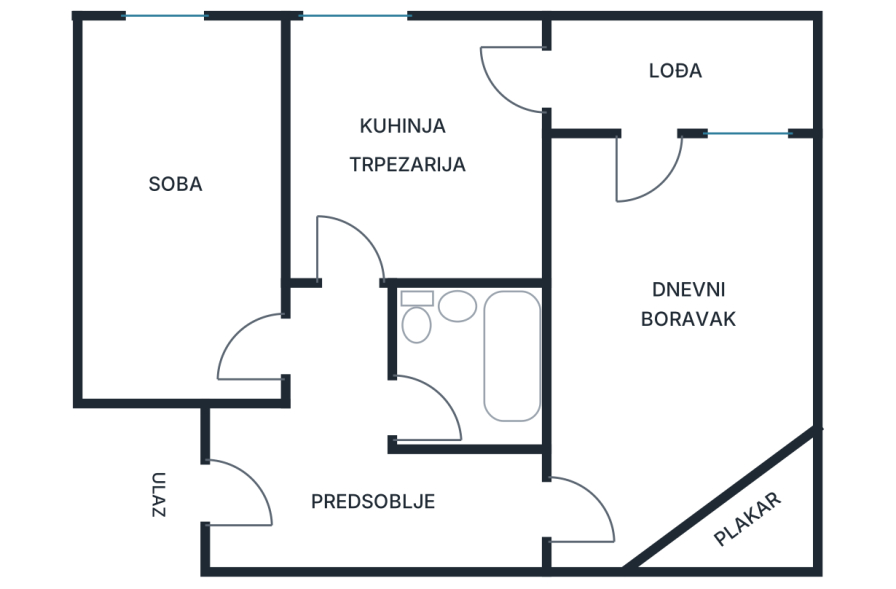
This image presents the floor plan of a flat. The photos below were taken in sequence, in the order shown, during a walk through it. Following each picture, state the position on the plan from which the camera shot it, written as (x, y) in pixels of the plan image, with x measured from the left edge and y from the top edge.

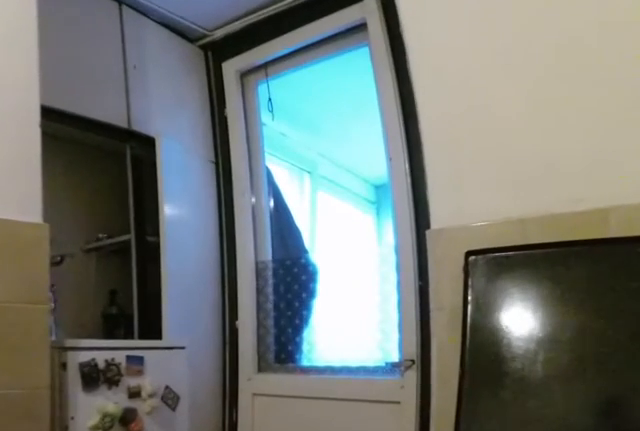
(390, 188)
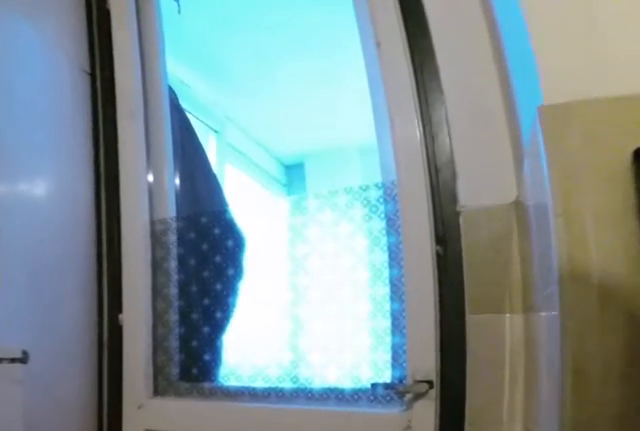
(440, 151)
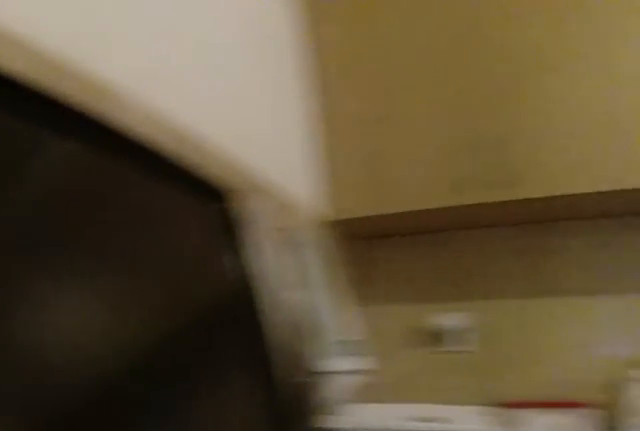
(474, 106)
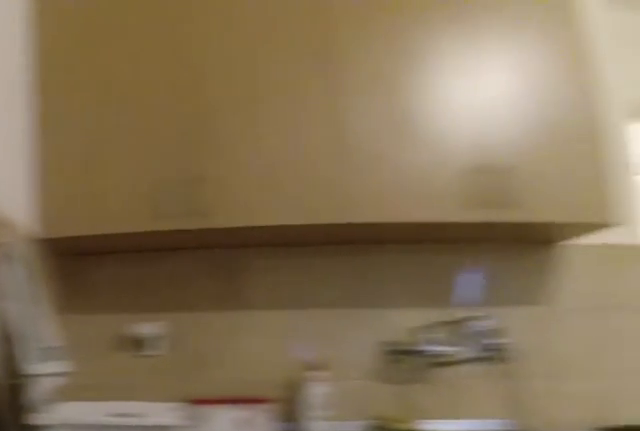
(477, 99)
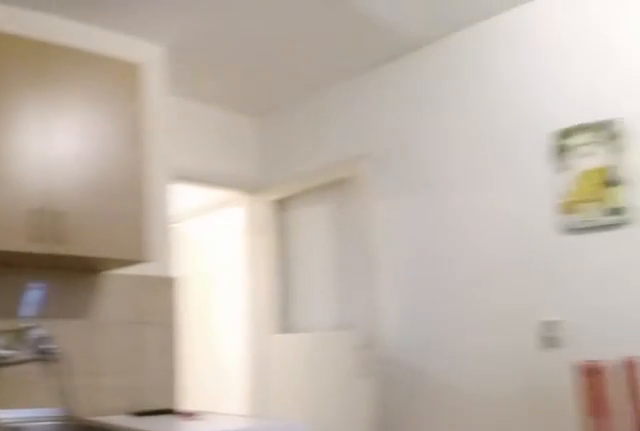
(486, 87)
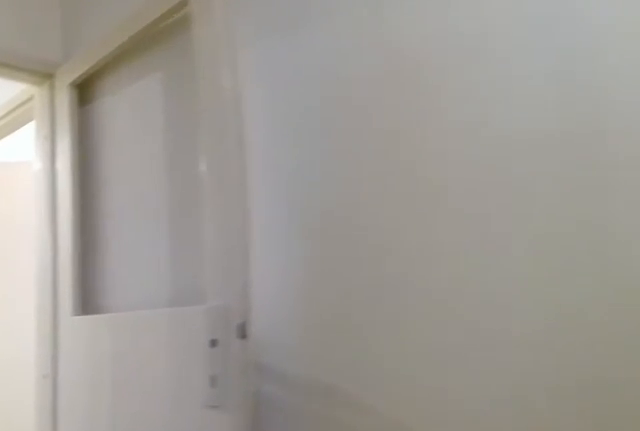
(379, 191)
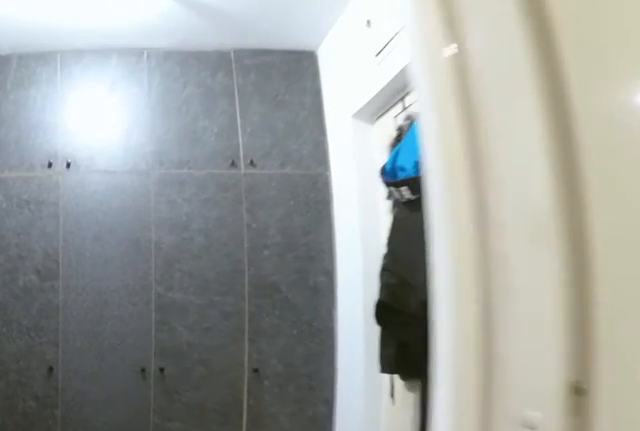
(342, 341)
